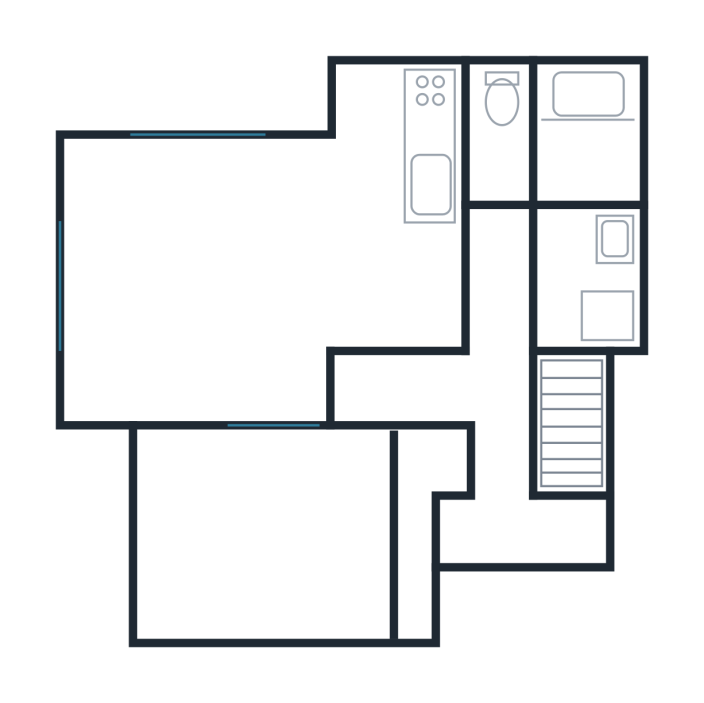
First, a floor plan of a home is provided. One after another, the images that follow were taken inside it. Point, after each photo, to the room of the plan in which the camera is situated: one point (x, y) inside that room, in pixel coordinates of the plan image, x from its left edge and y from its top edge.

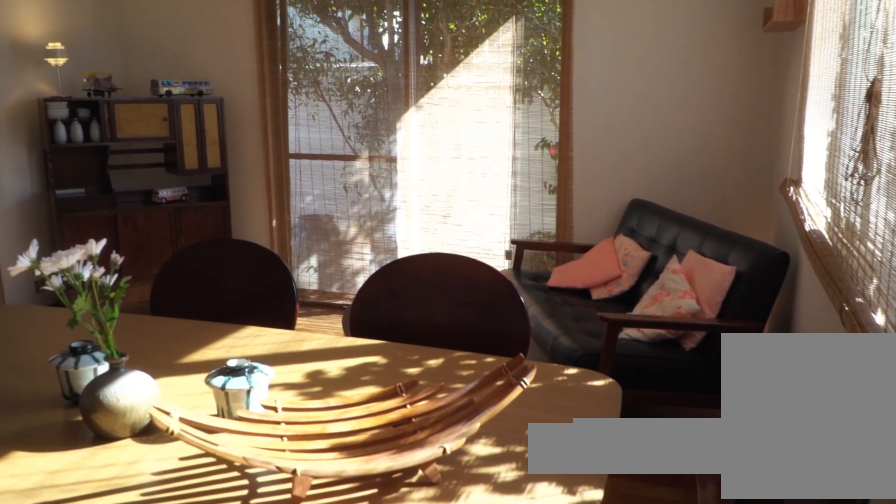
(200, 278)
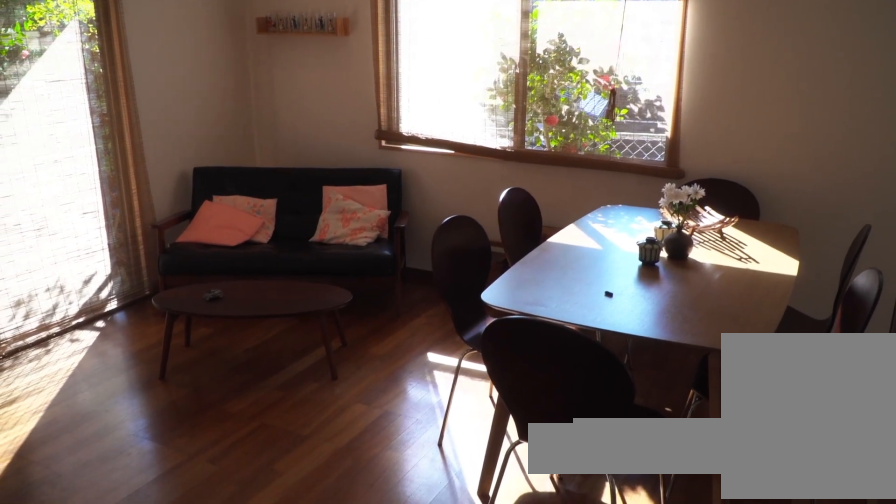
(200, 278)
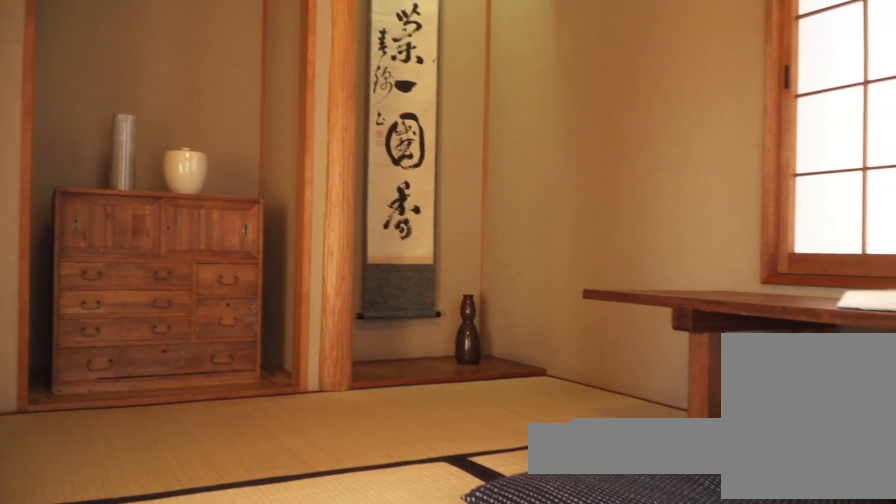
(290, 531)
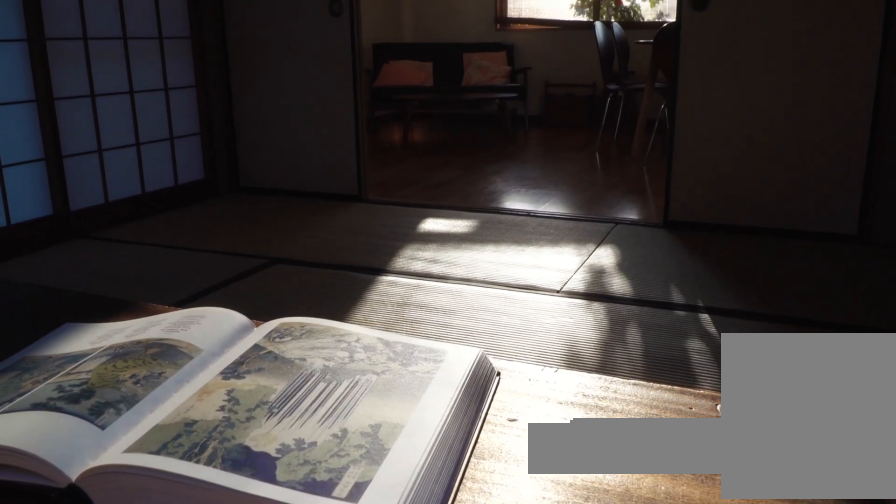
(291, 531)
